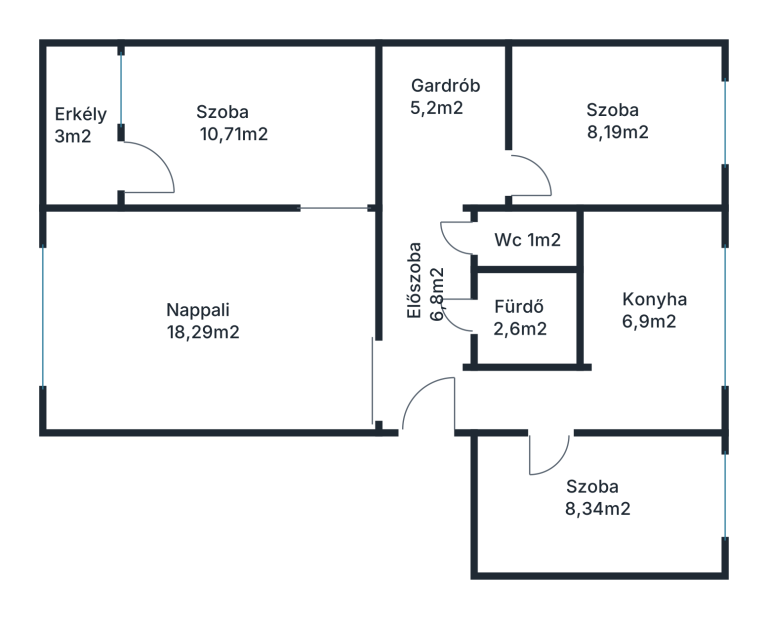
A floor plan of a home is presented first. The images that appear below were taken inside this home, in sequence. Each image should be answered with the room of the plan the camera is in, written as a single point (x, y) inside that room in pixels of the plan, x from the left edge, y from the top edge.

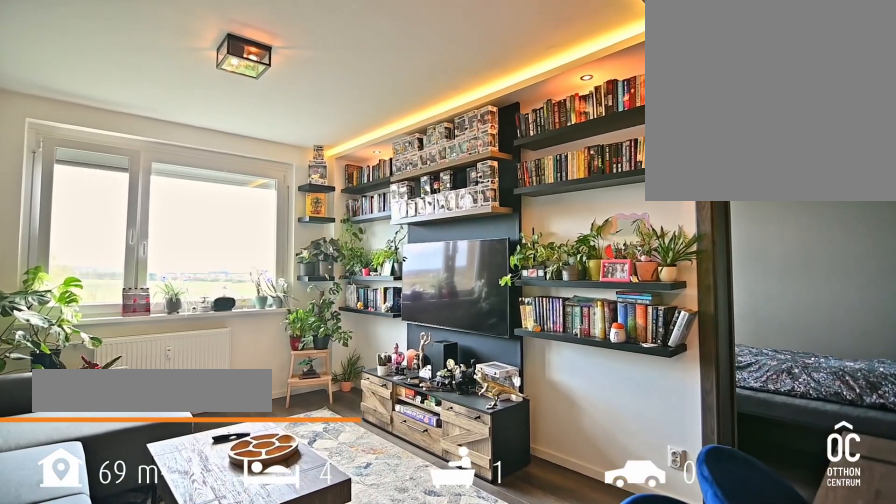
(203, 319)
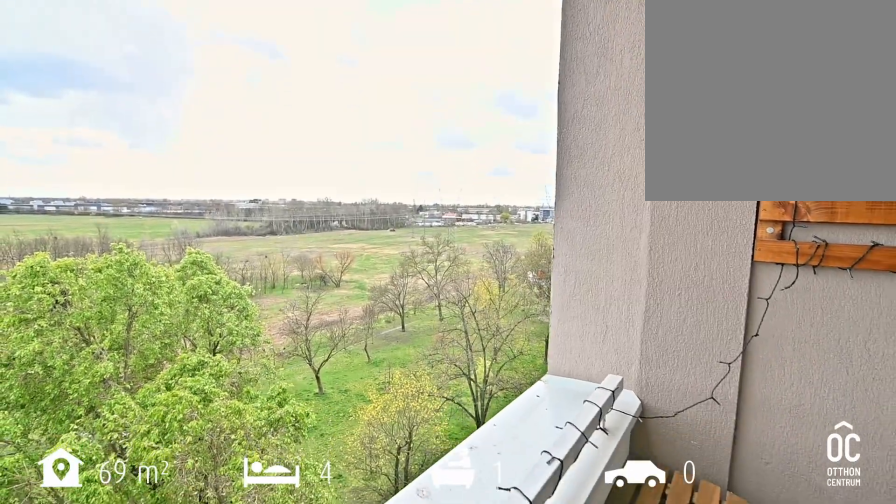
(82, 127)
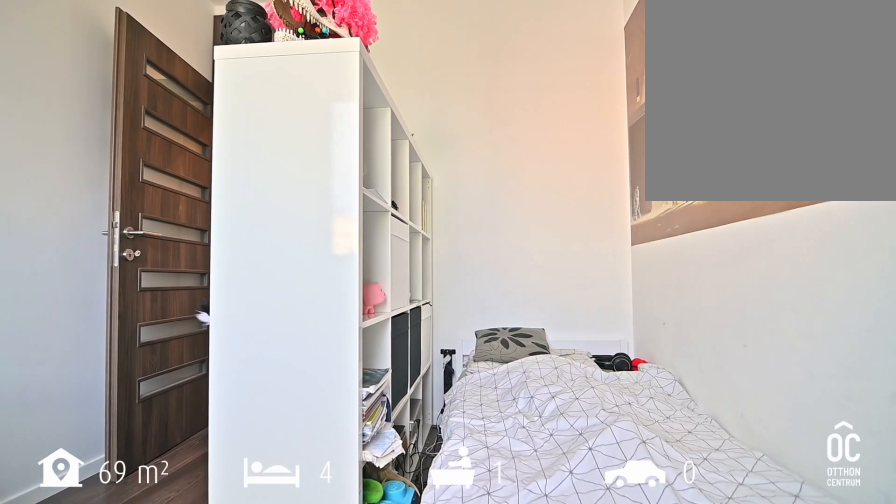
(613, 126)
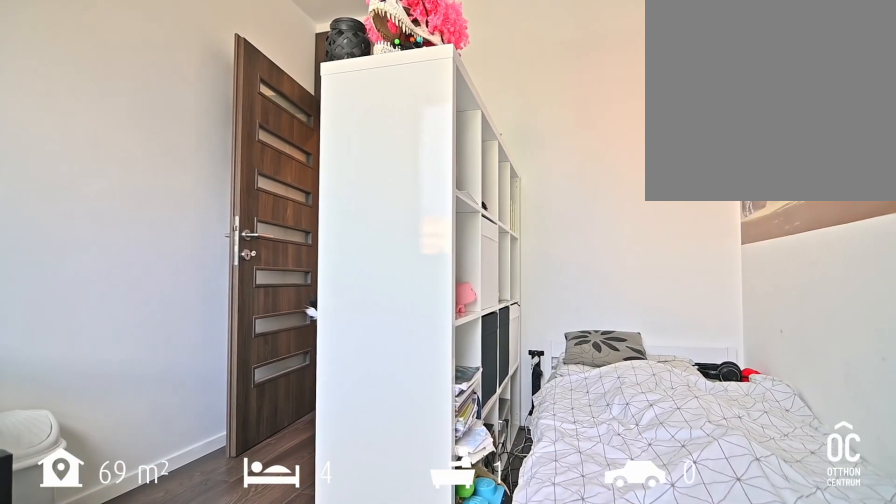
(613, 125)
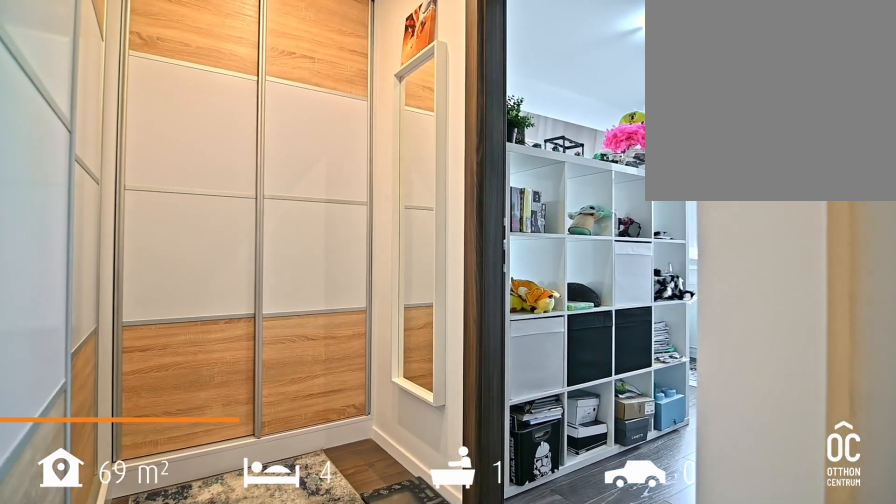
(440, 124)
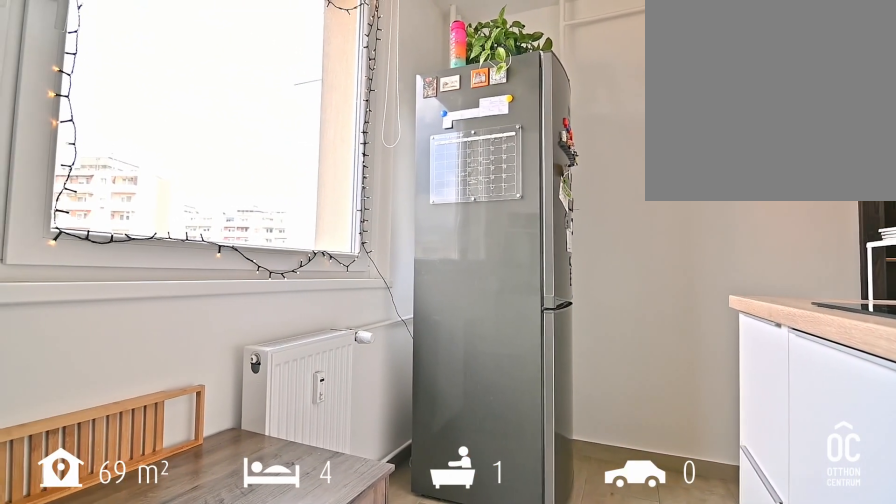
(649, 312)
